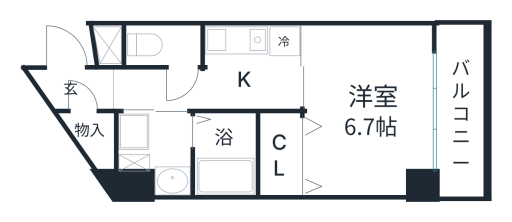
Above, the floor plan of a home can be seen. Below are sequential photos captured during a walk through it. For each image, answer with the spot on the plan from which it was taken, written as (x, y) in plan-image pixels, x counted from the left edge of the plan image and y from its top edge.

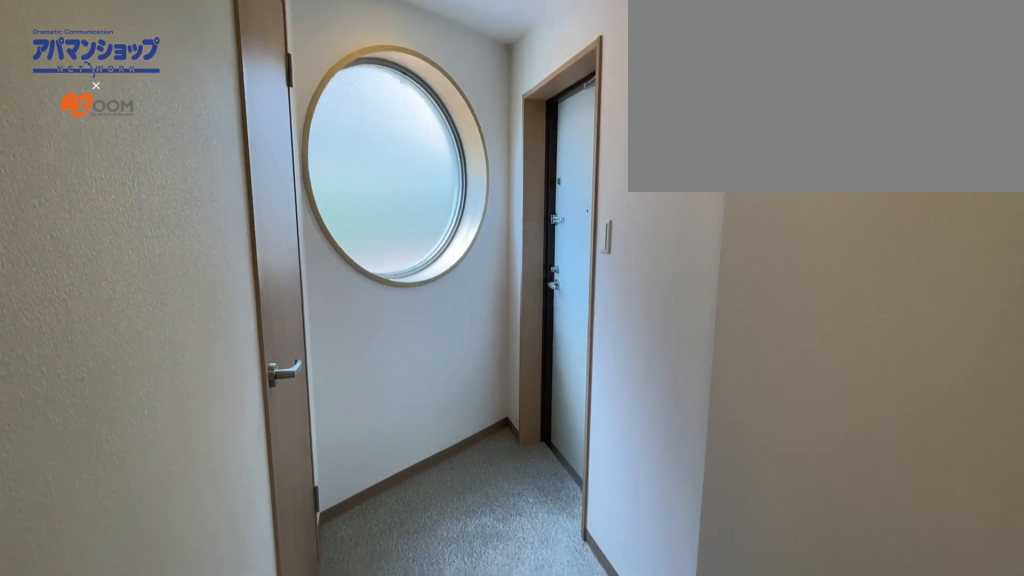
(119, 87)
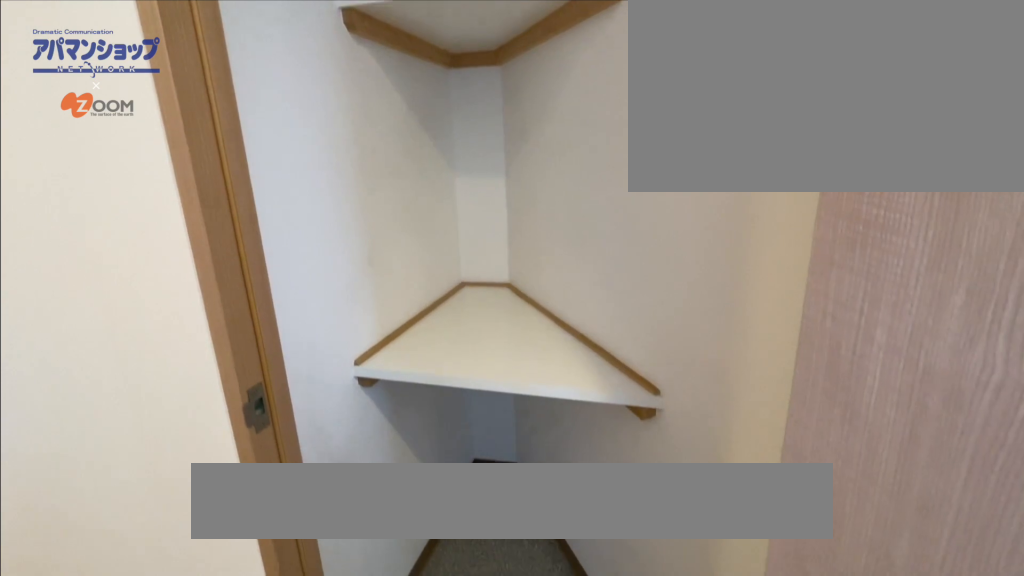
(80, 70)
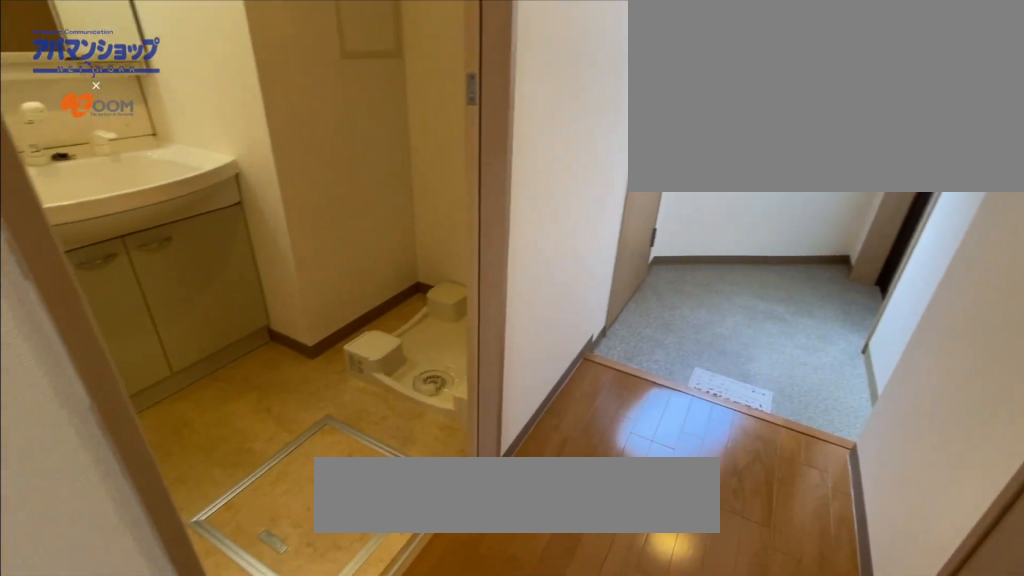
(202, 77)
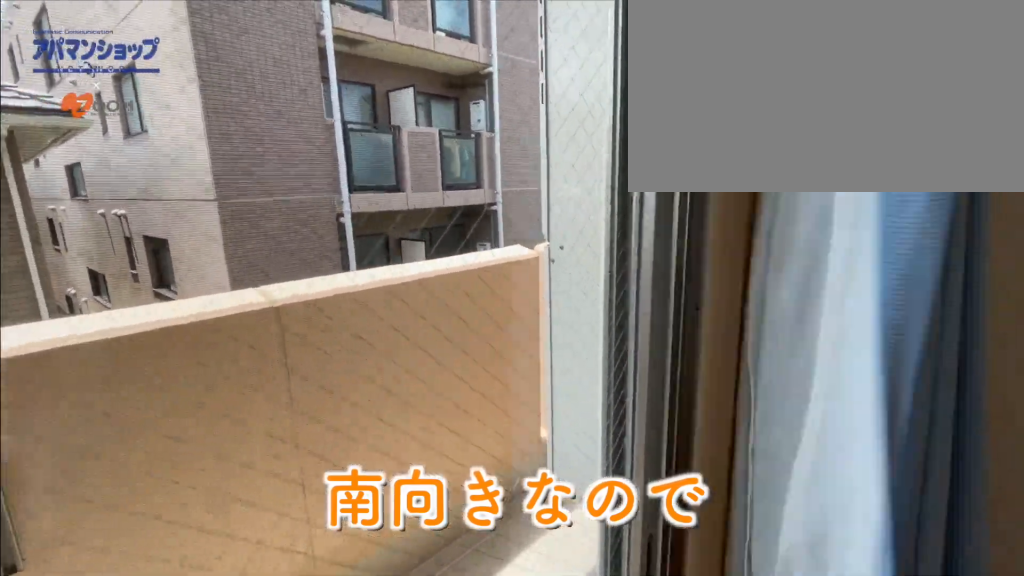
(421, 121)
